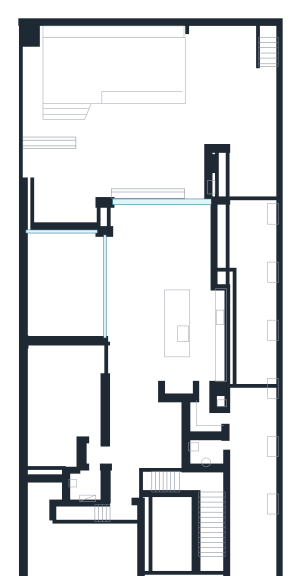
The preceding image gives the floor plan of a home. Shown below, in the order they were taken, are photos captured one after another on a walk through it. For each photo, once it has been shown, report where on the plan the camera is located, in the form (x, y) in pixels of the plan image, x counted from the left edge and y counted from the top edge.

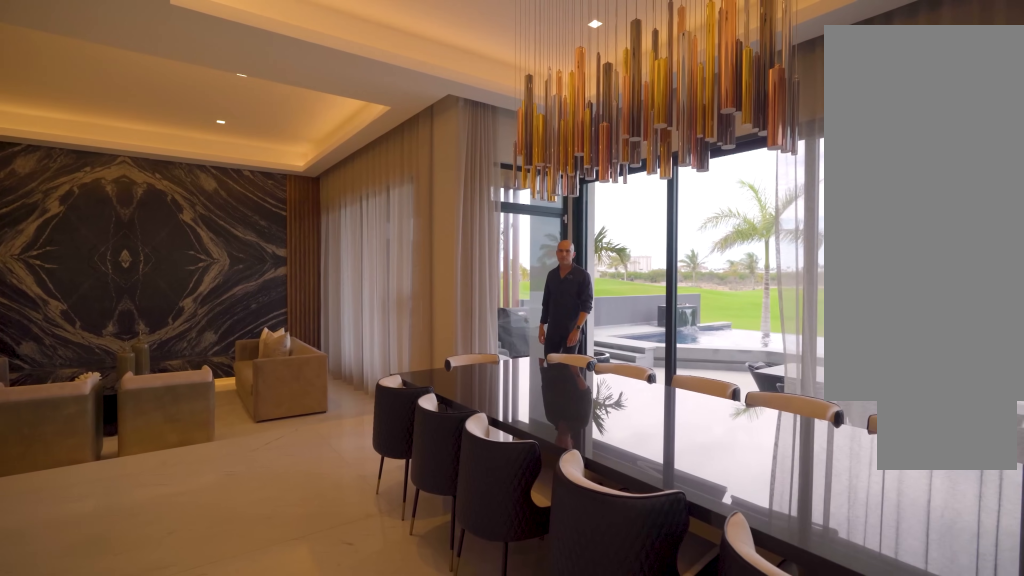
(170, 274)
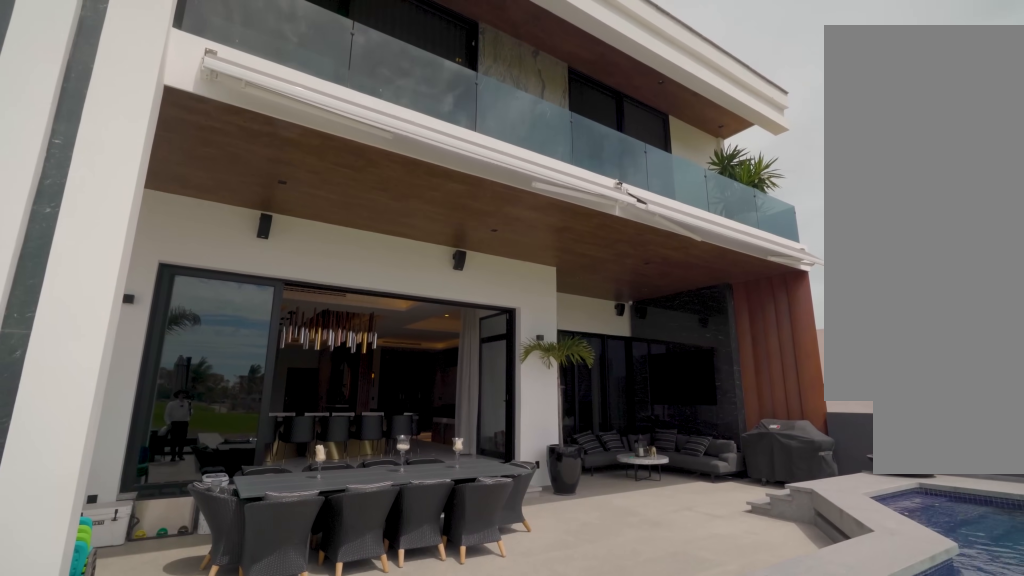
(204, 94)
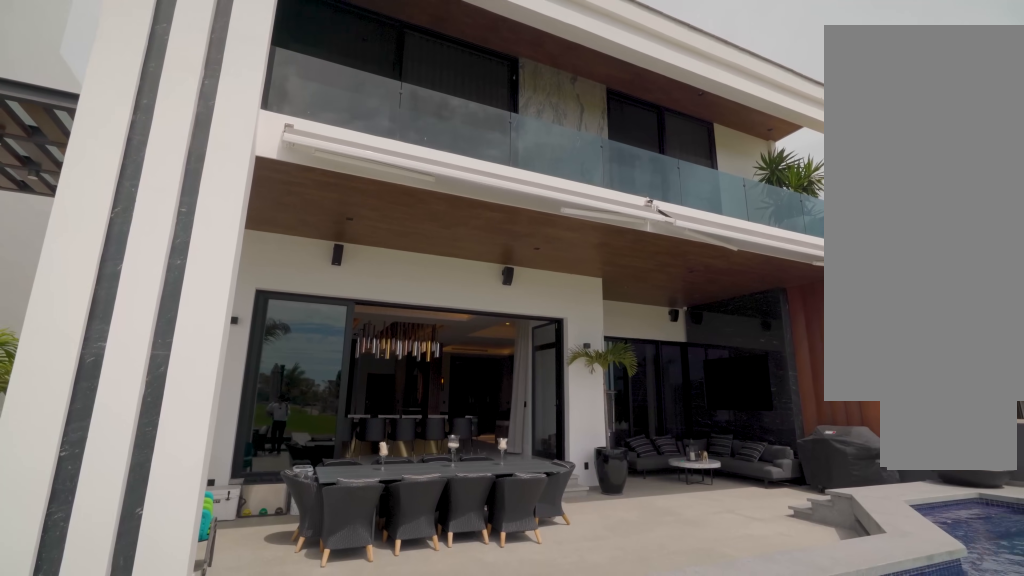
(204, 94)
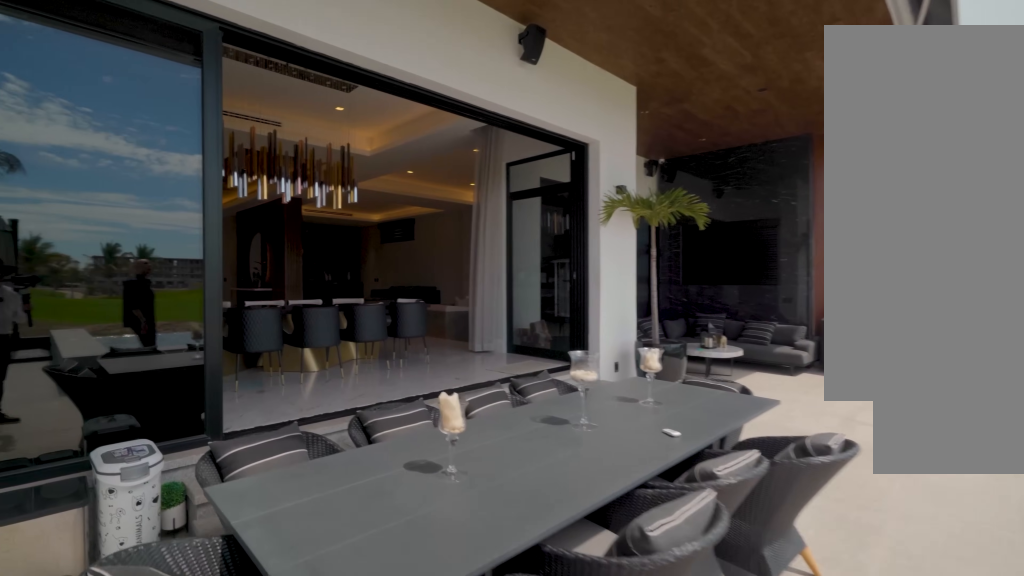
(182, 179)
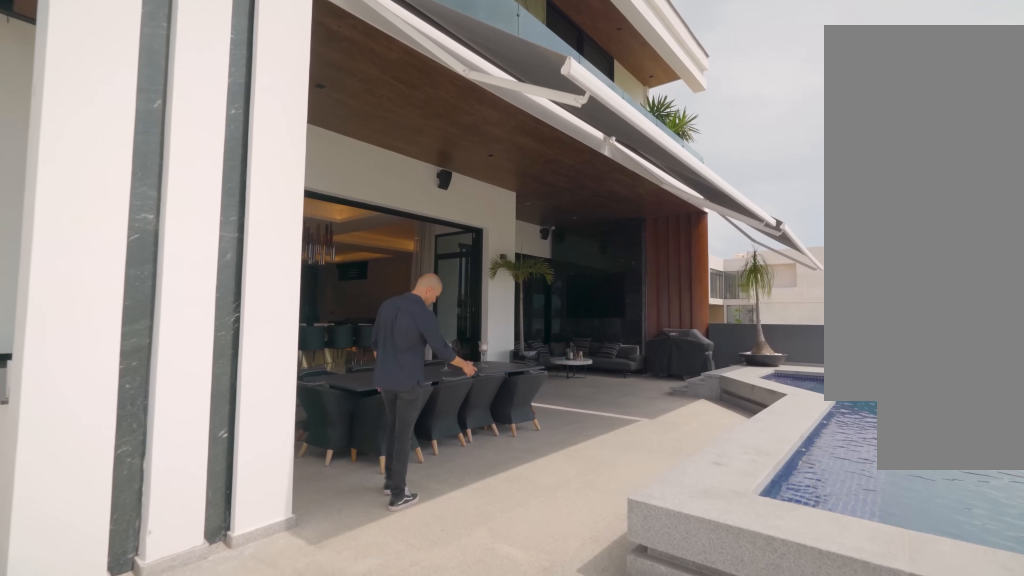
(209, 97)
